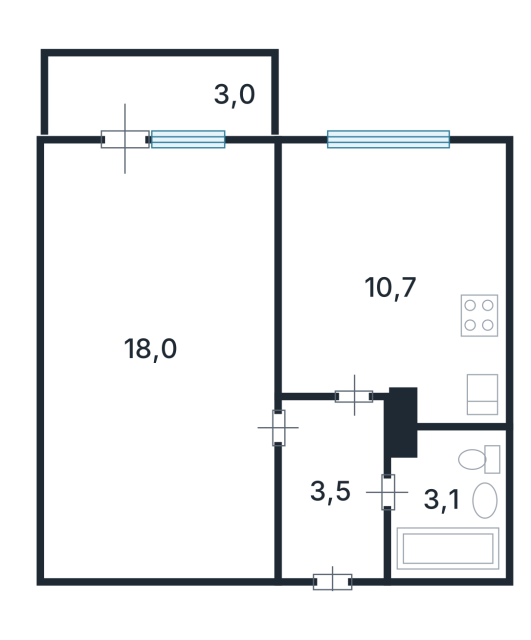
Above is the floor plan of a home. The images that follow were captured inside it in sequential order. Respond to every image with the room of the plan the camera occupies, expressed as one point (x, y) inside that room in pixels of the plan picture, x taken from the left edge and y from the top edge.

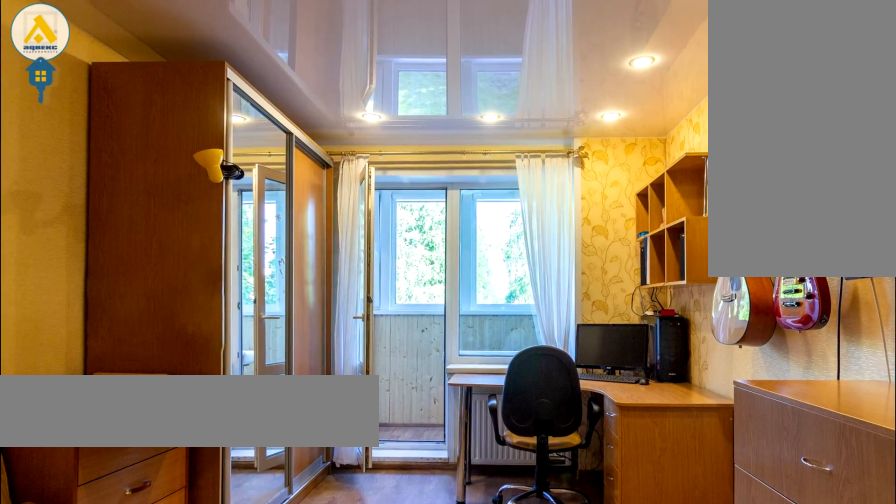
(142, 344)
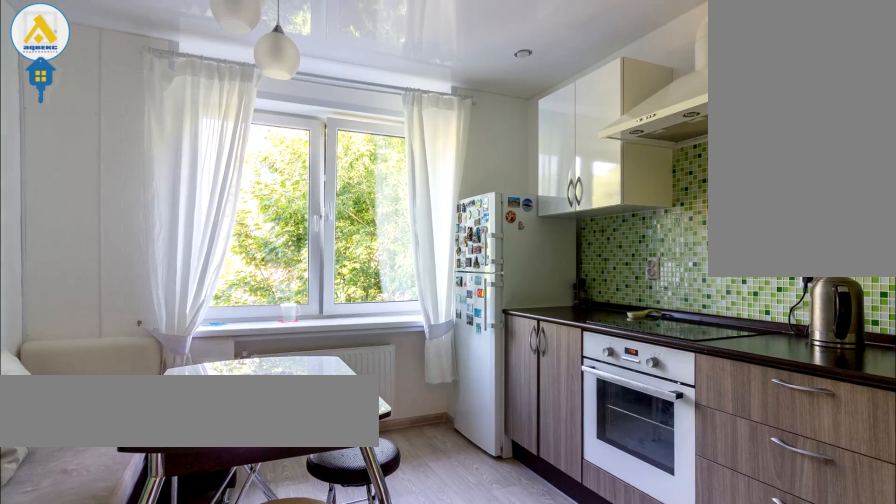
(379, 287)
